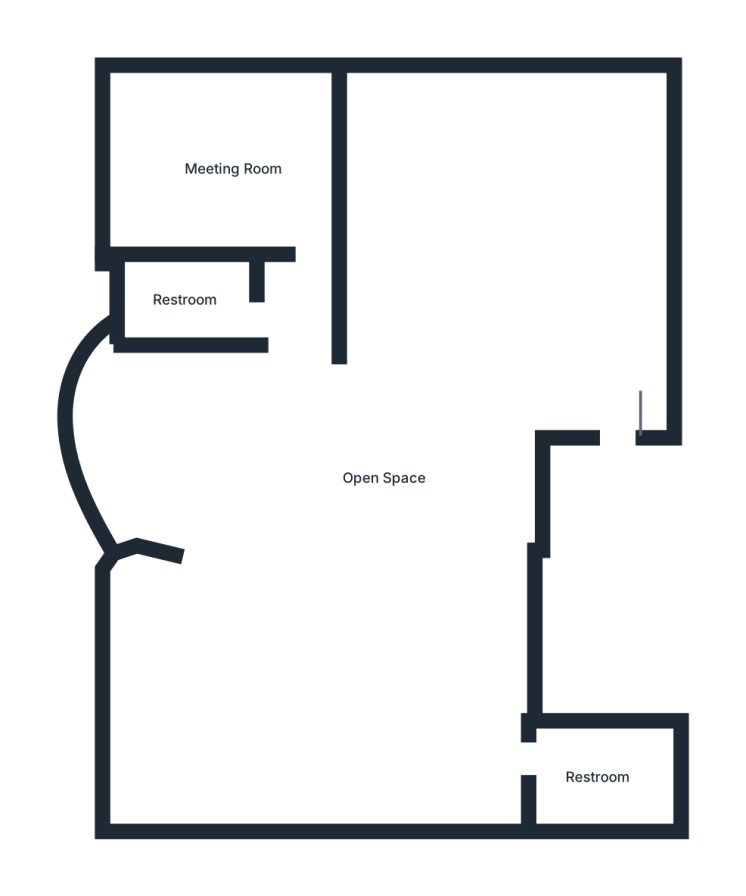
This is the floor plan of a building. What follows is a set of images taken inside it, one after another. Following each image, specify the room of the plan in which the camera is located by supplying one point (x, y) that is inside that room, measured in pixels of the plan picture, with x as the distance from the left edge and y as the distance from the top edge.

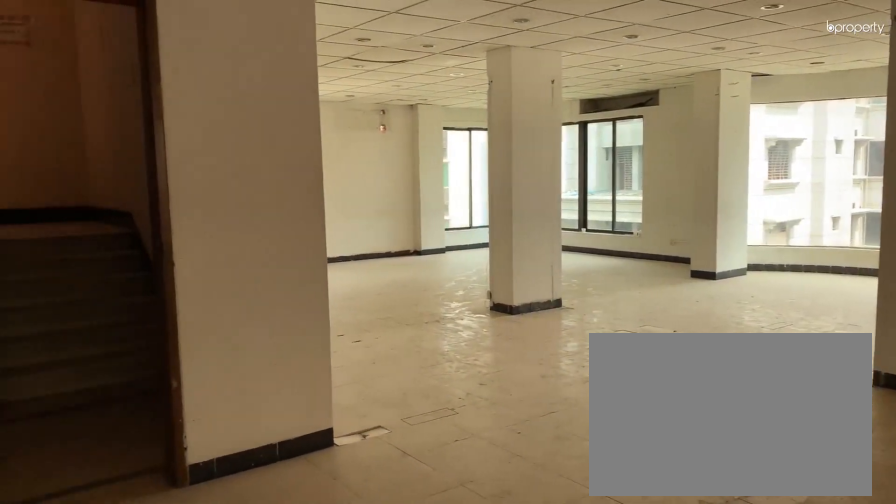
(464, 306)
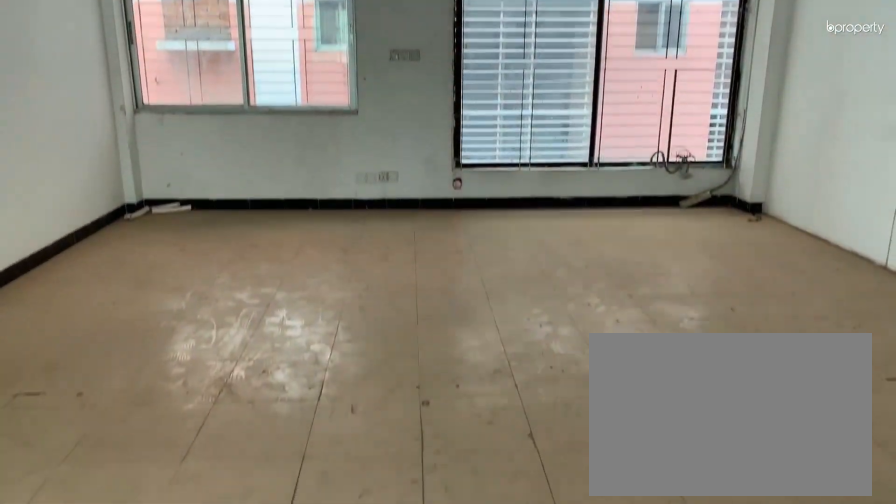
(464, 306)
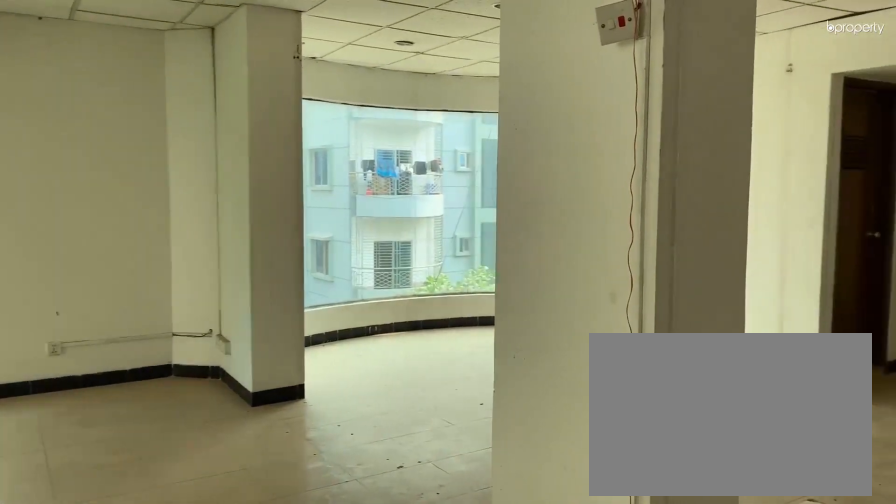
(358, 630)
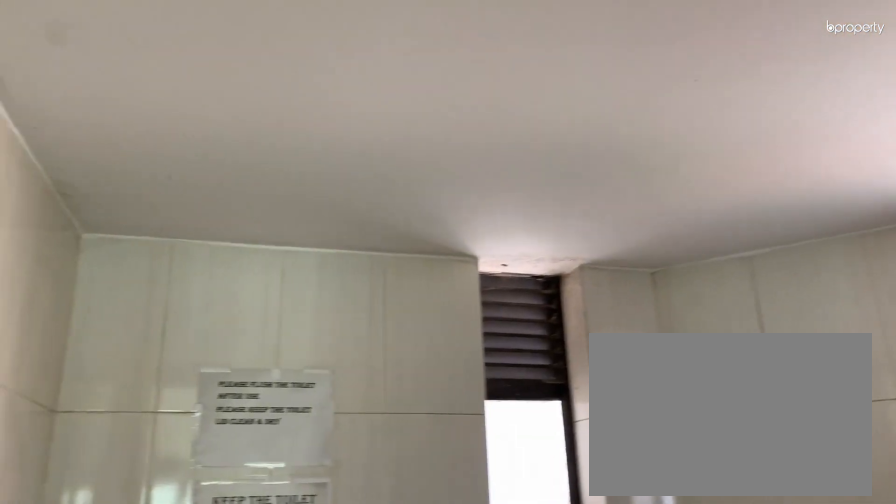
(592, 766)
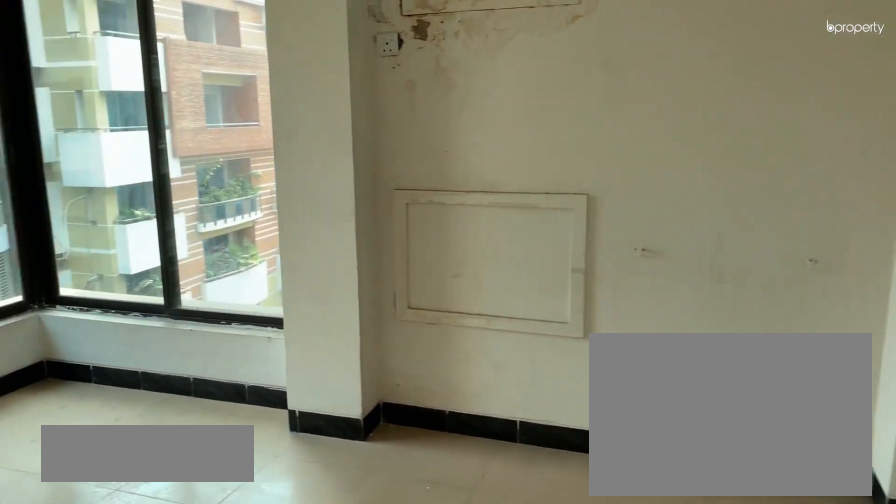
(225, 165)
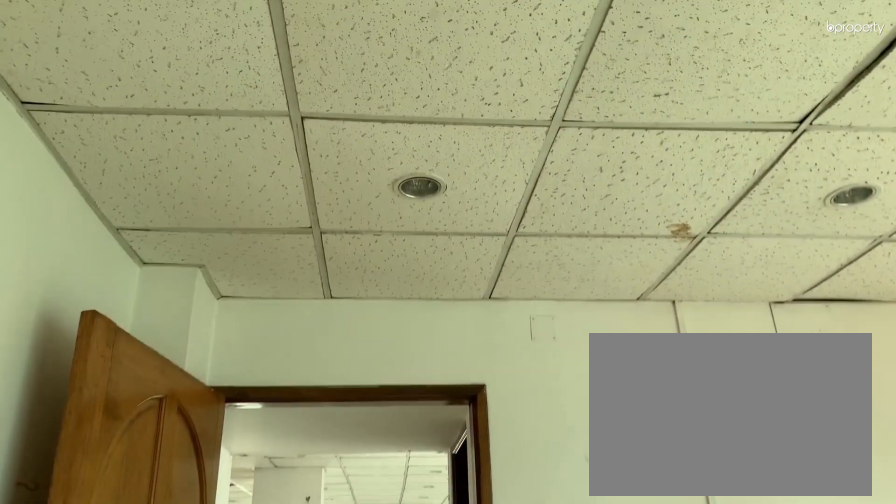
(225, 165)
